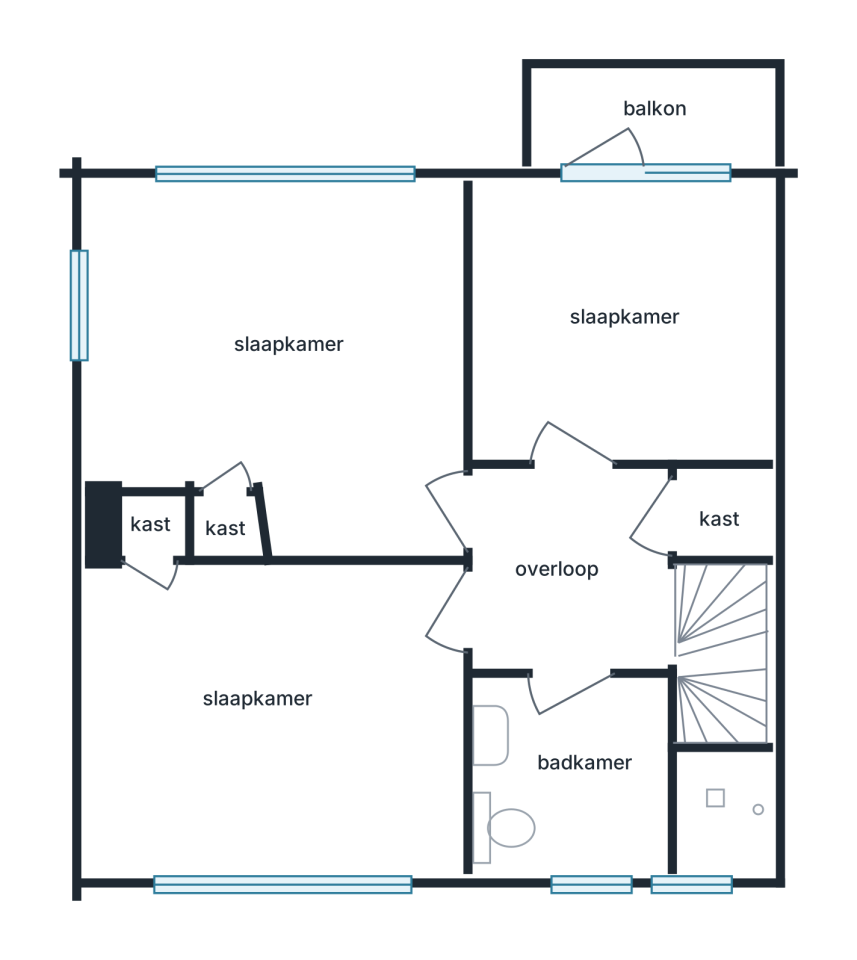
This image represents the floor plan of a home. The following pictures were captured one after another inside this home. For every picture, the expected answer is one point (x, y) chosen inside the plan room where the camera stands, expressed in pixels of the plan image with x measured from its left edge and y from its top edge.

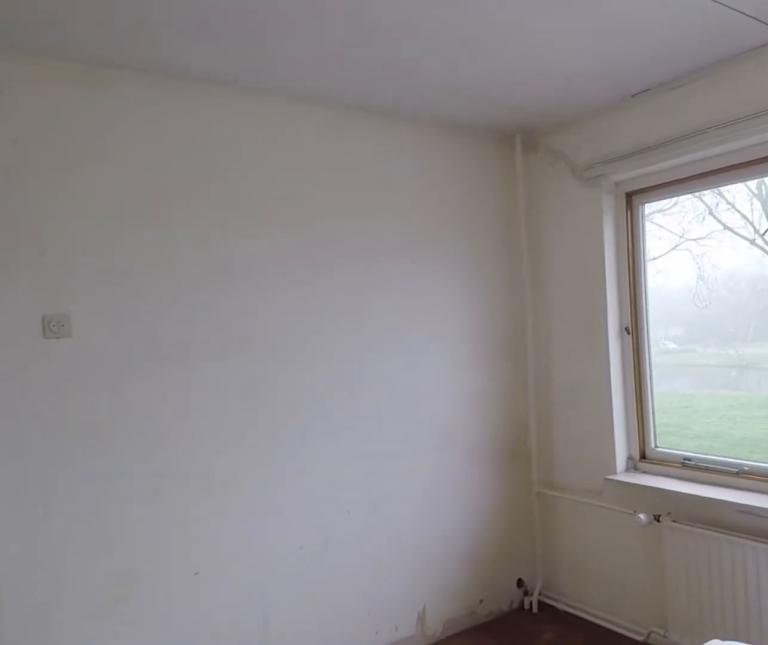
(425, 737)
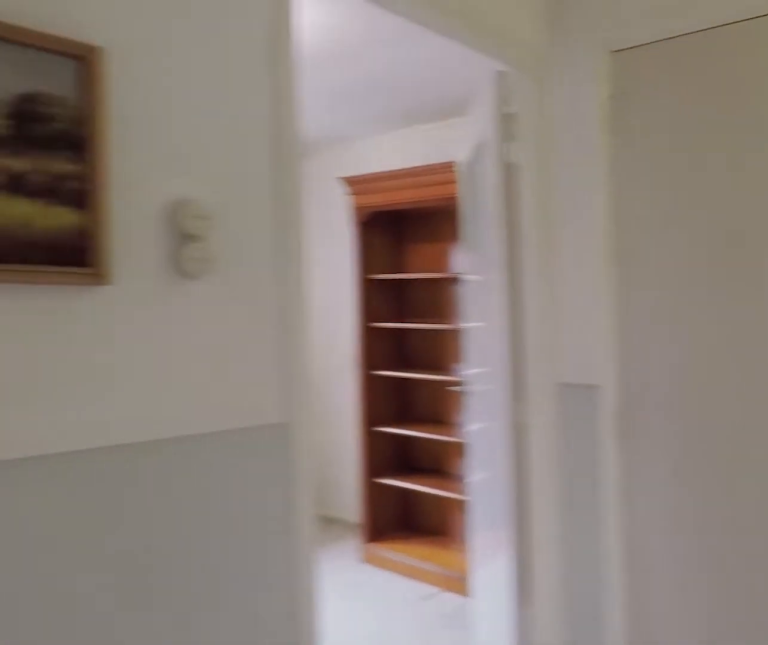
(573, 570)
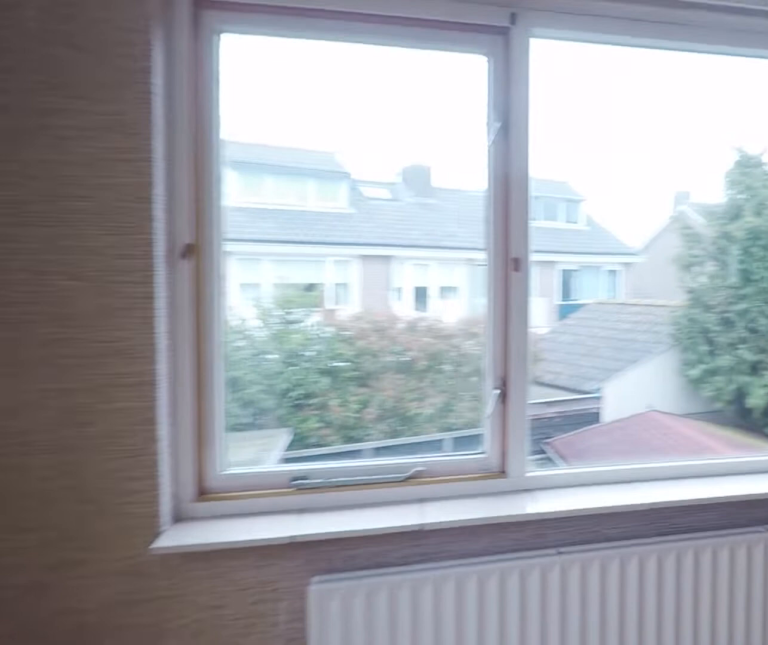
(438, 373)
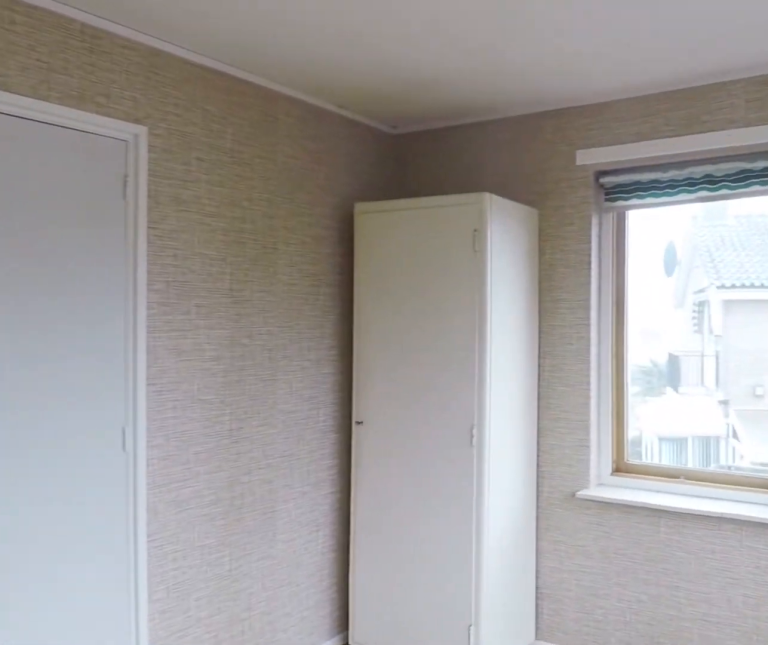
(438, 373)
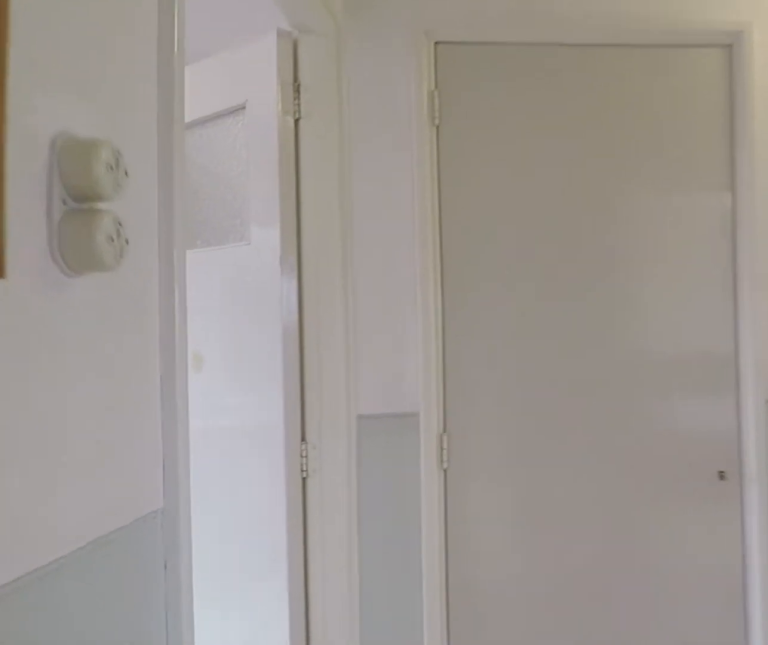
(573, 570)
